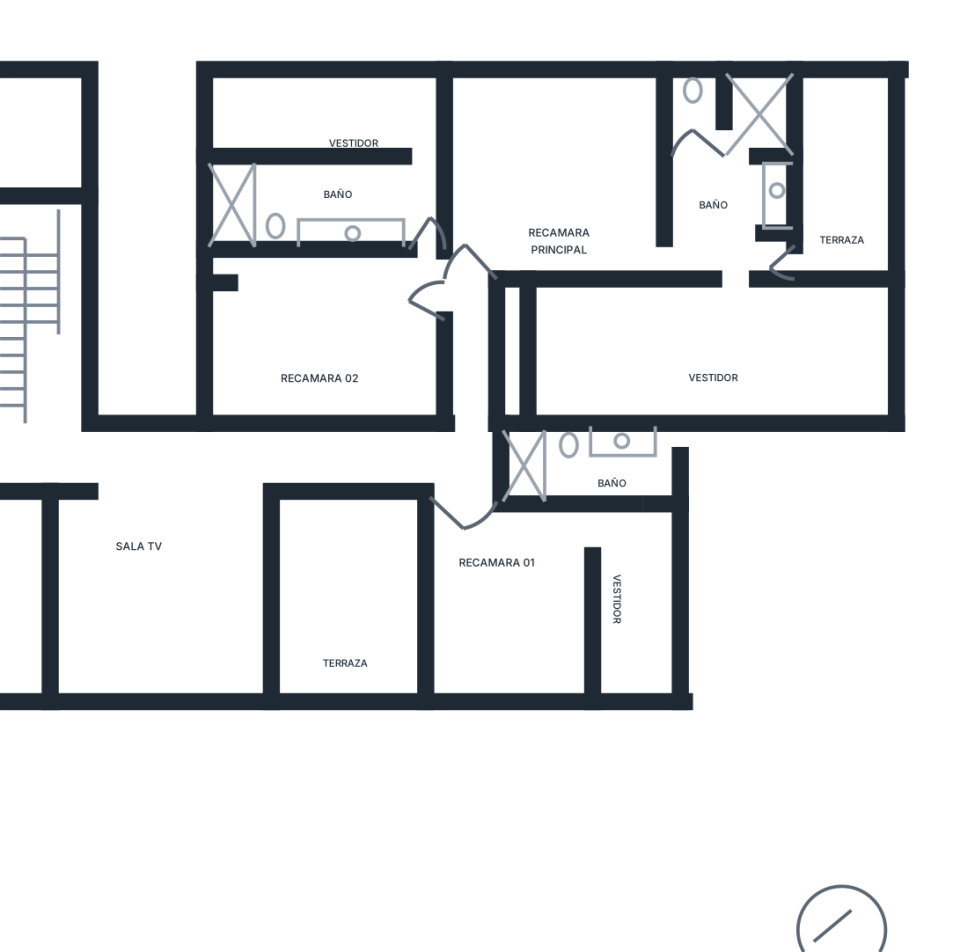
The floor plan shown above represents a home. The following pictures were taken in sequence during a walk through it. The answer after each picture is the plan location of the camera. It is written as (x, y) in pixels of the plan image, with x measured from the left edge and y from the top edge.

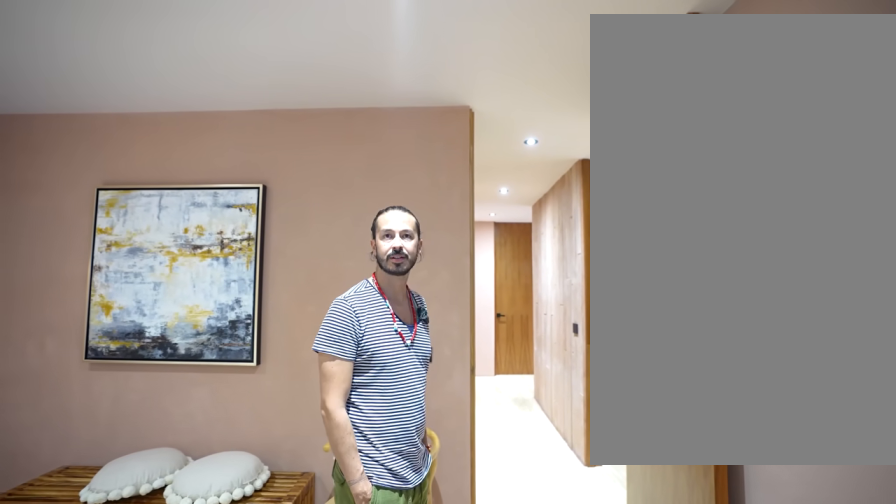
(496, 211)
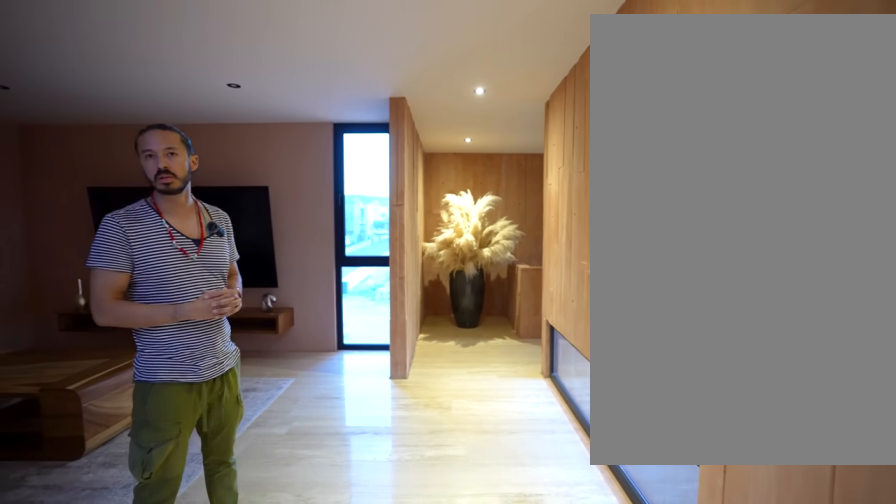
(265, 465)
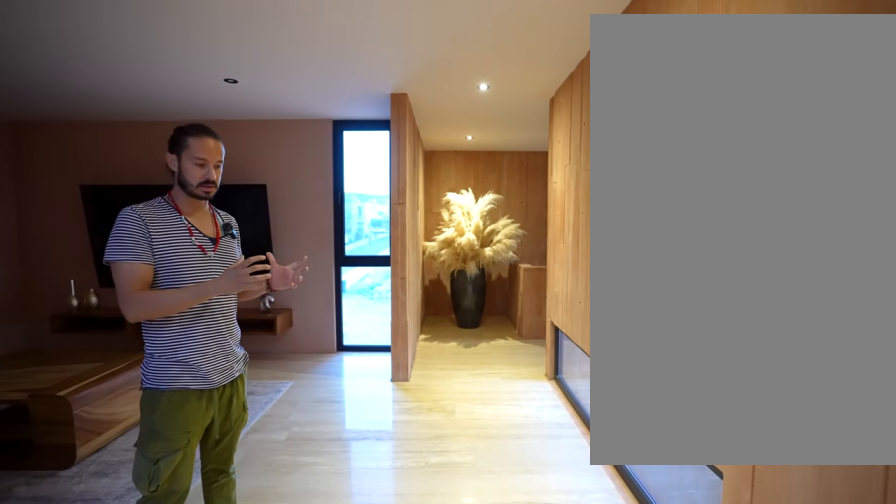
(264, 464)
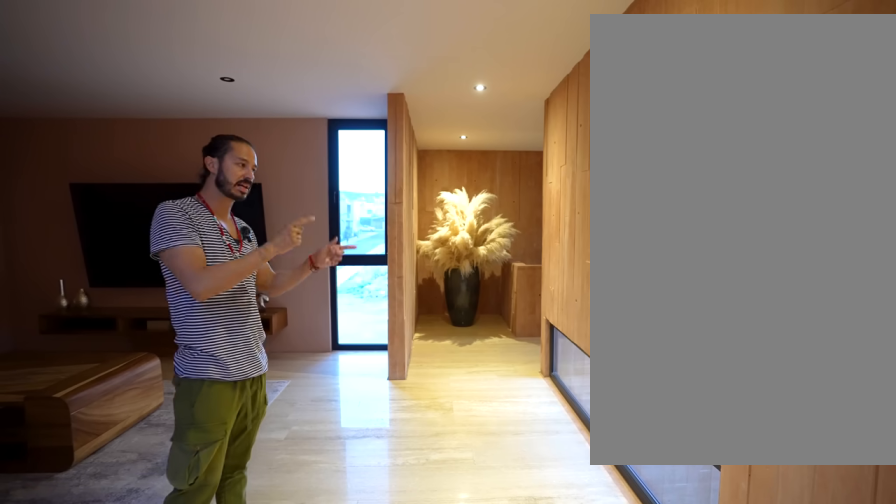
(258, 466)
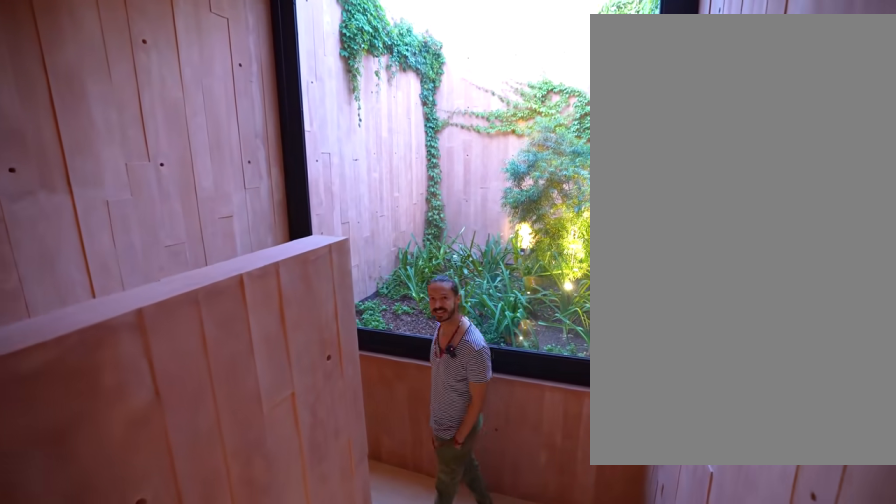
(61, 379)
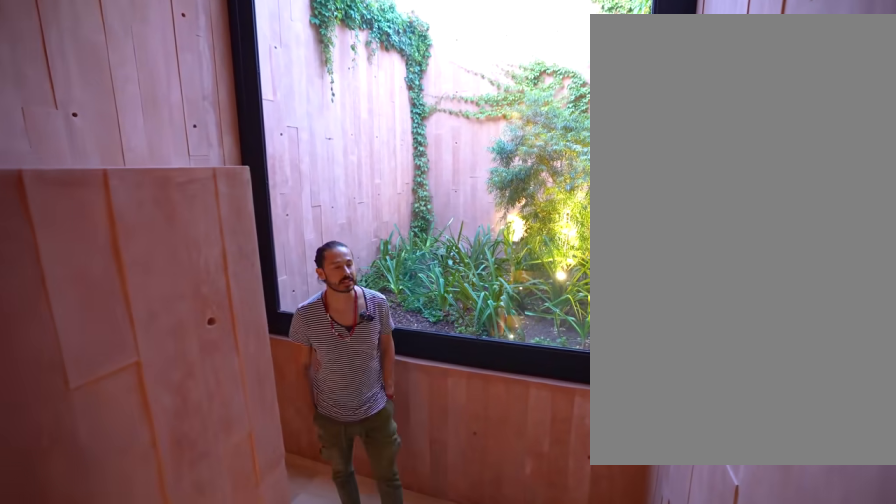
(64, 330)
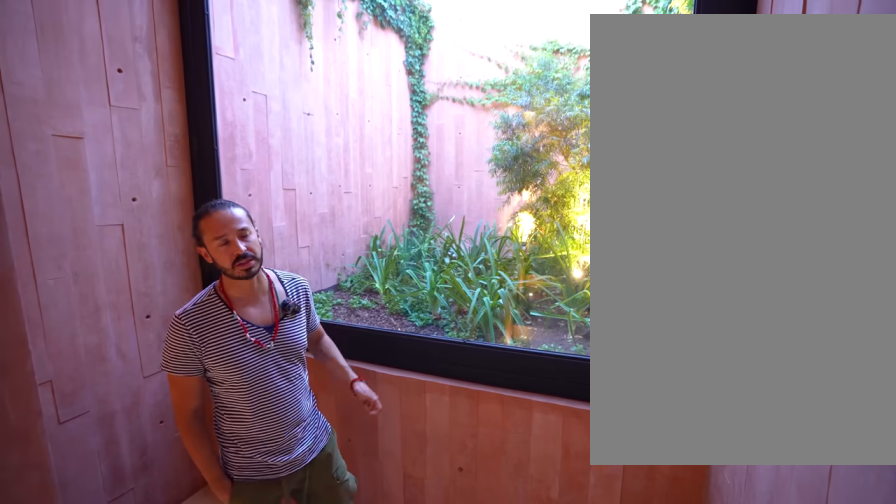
(56, 266)
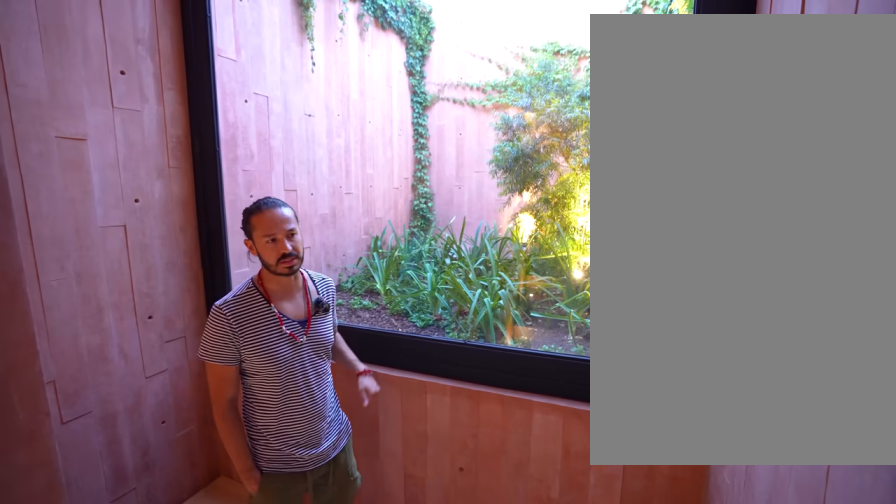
(56, 266)
